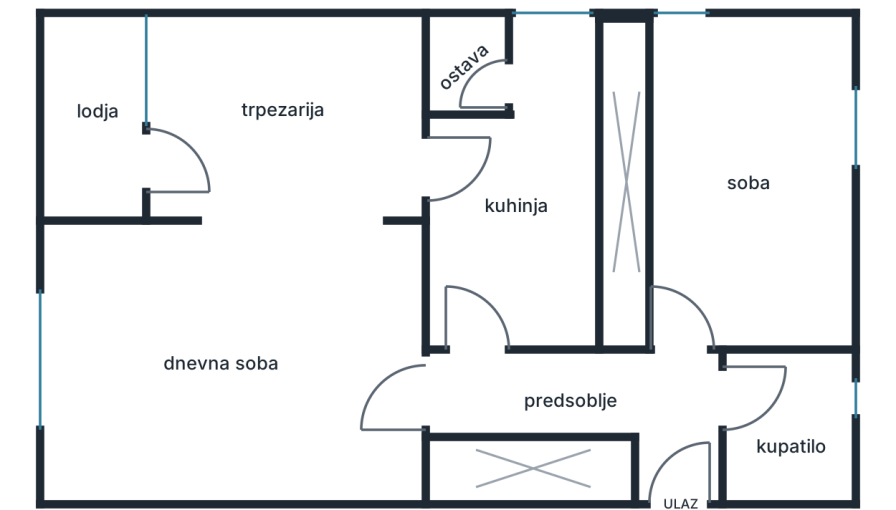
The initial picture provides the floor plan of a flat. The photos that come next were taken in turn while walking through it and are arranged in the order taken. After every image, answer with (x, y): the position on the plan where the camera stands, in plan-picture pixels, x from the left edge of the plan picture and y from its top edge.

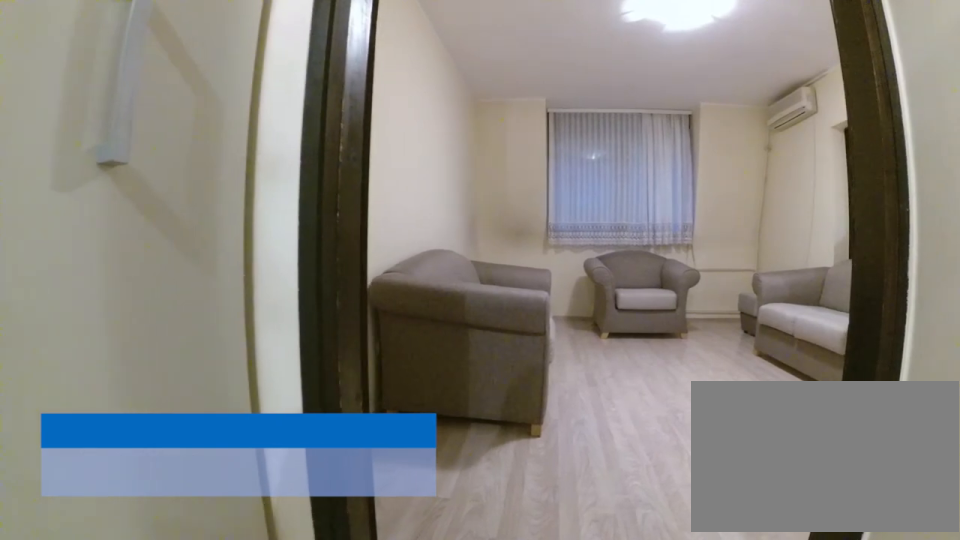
(488, 395)
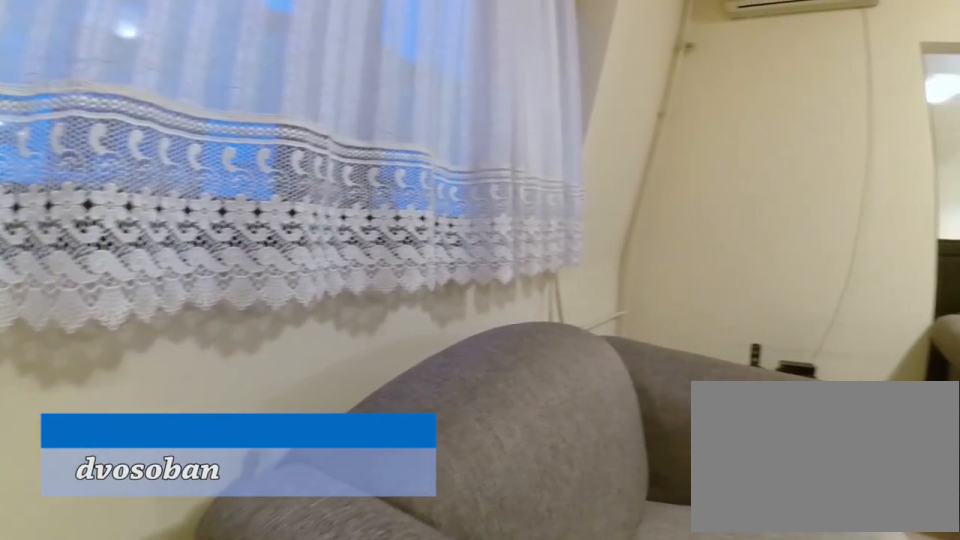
(80, 420)
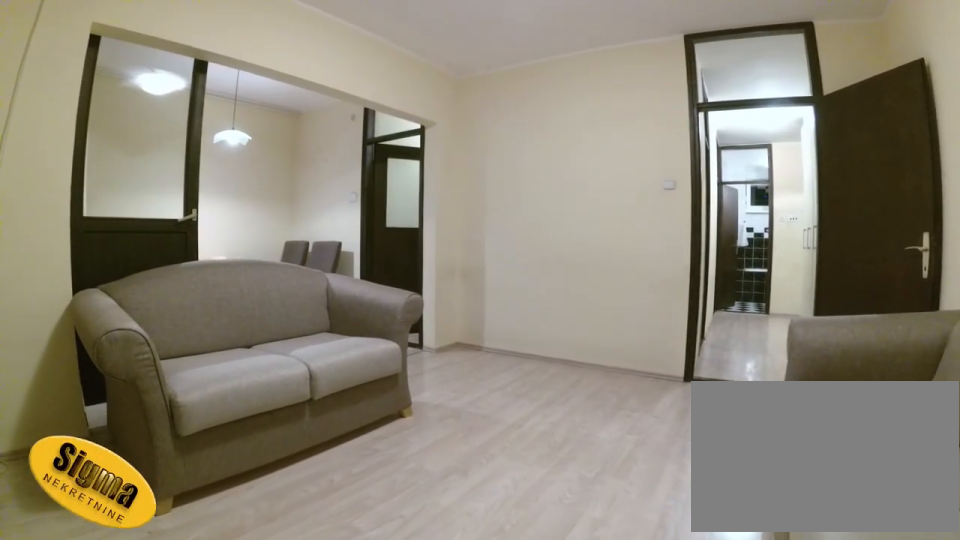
(113, 436)
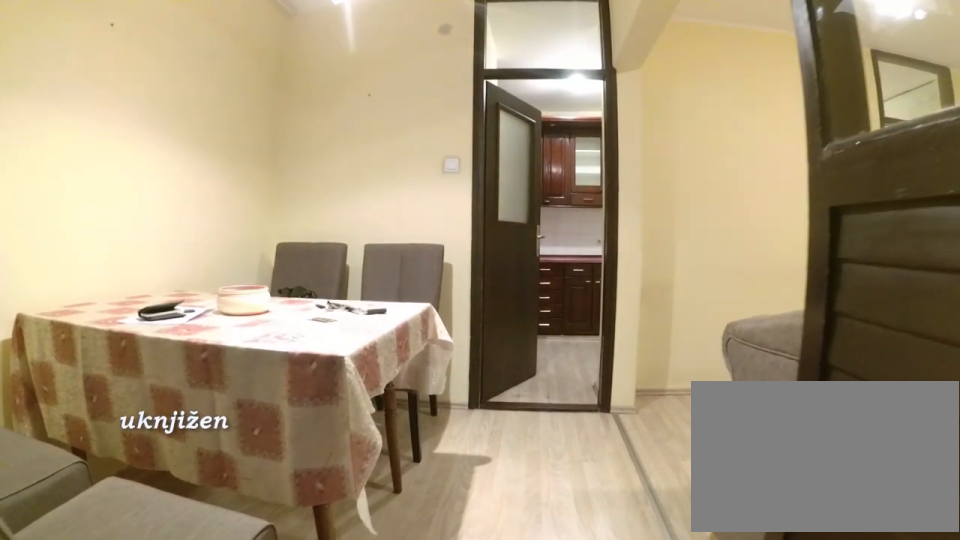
(166, 164)
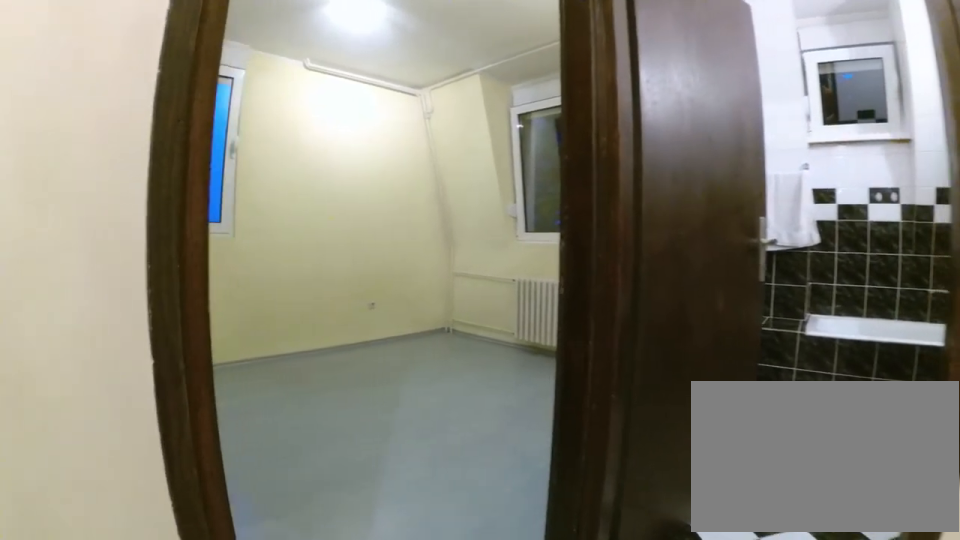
(616, 391)
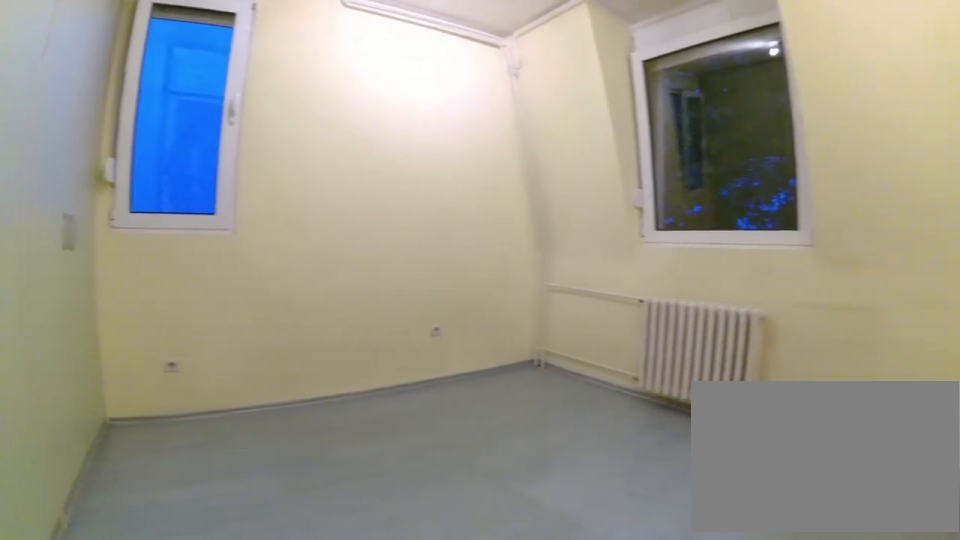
(675, 338)
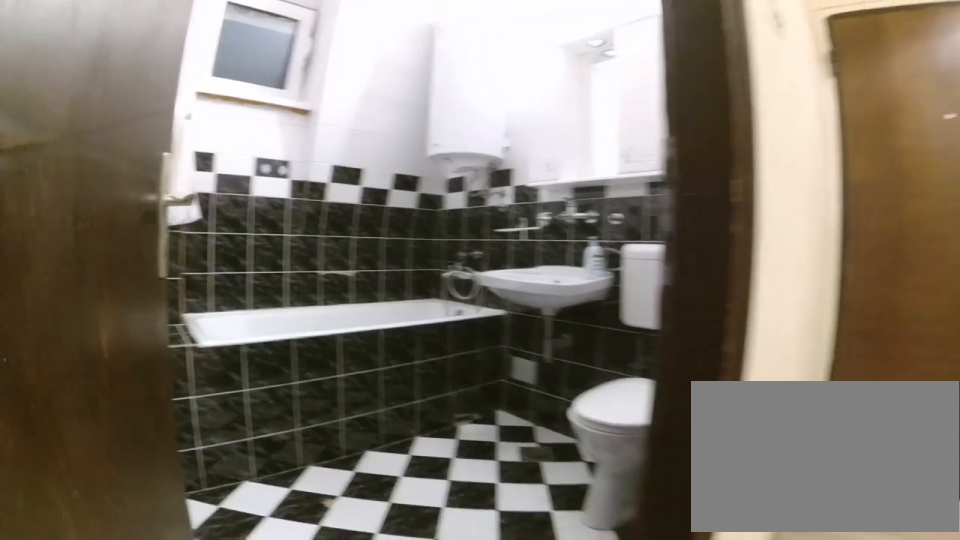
(708, 371)
